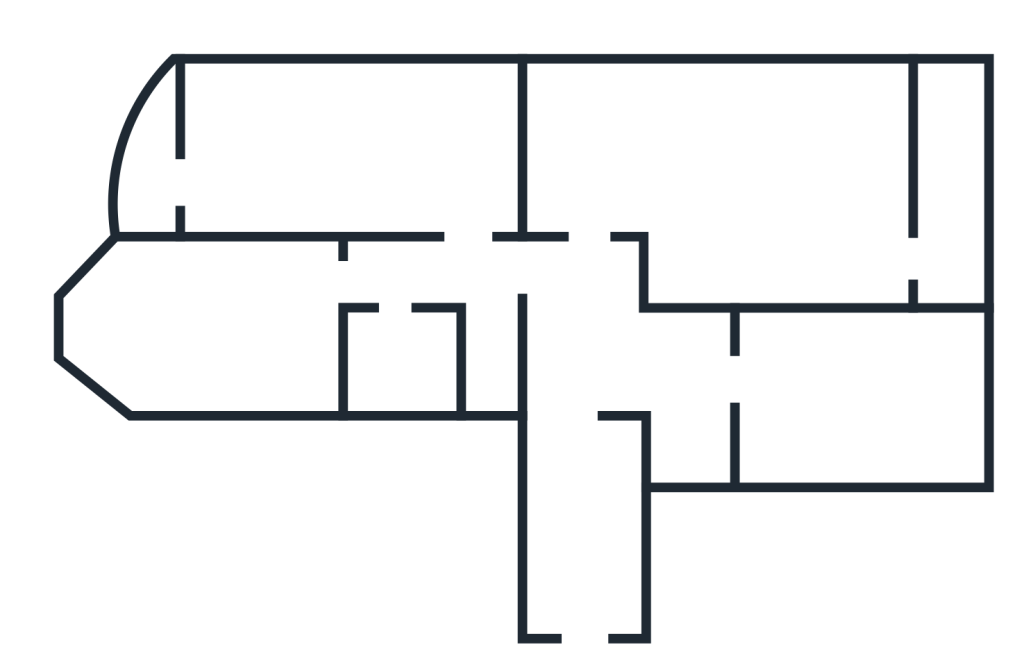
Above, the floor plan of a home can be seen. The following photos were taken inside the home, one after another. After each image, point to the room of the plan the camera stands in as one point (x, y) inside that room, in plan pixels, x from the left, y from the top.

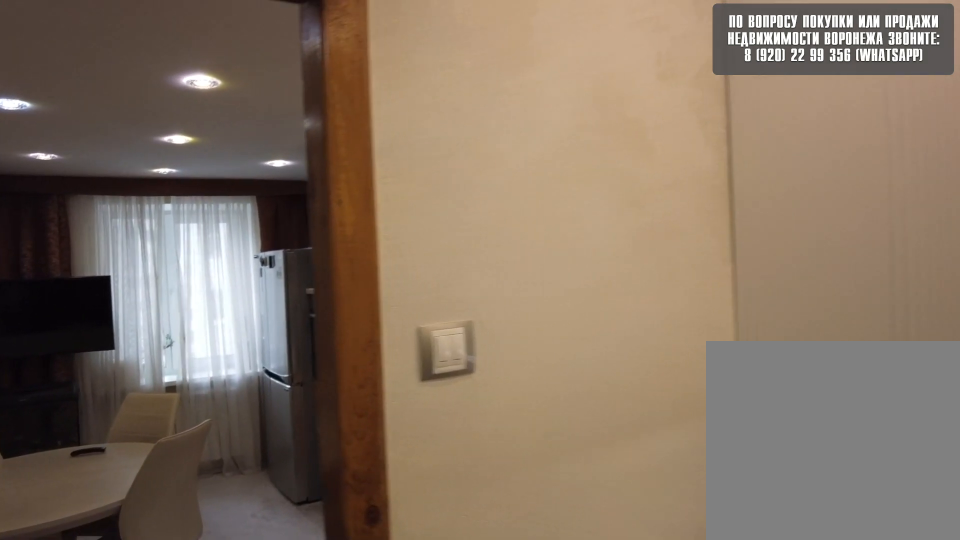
(700, 382)
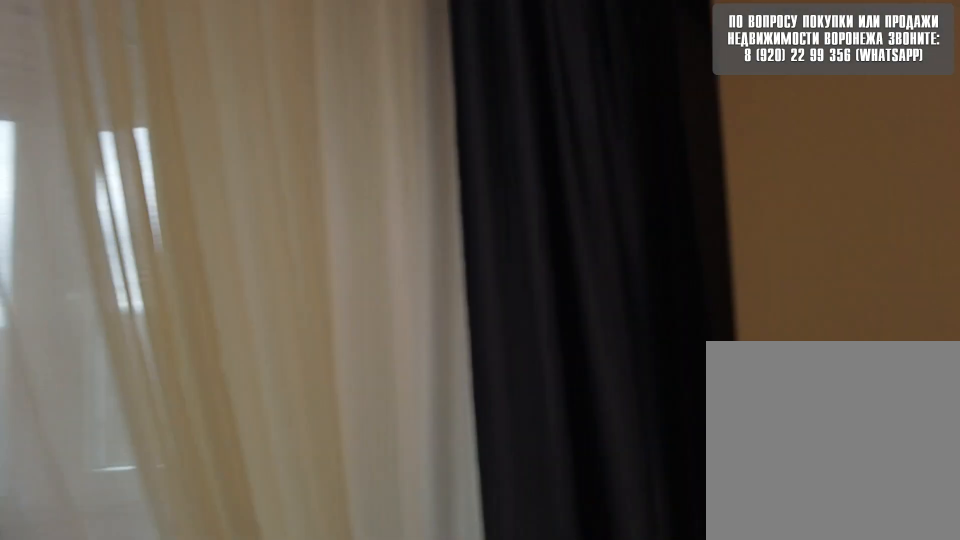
(421, 162)
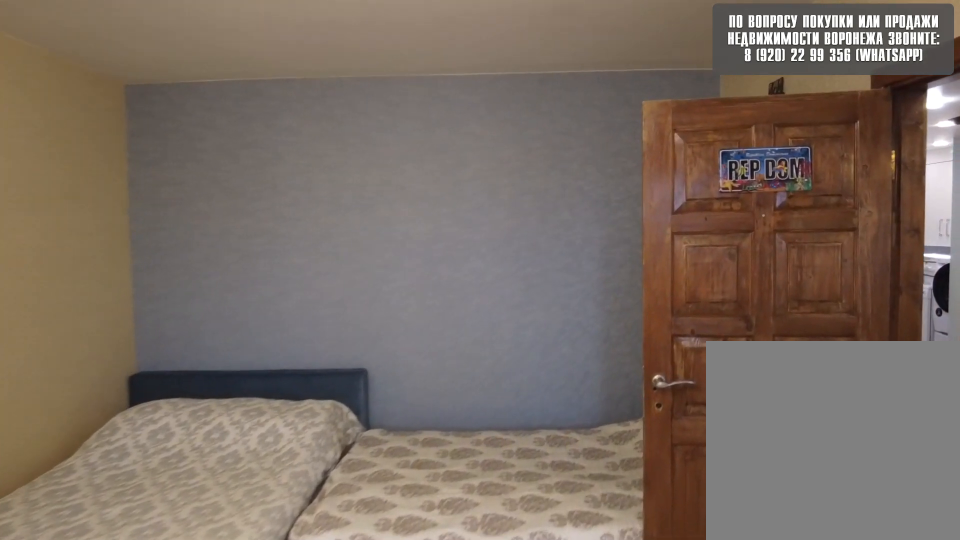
(421, 162)
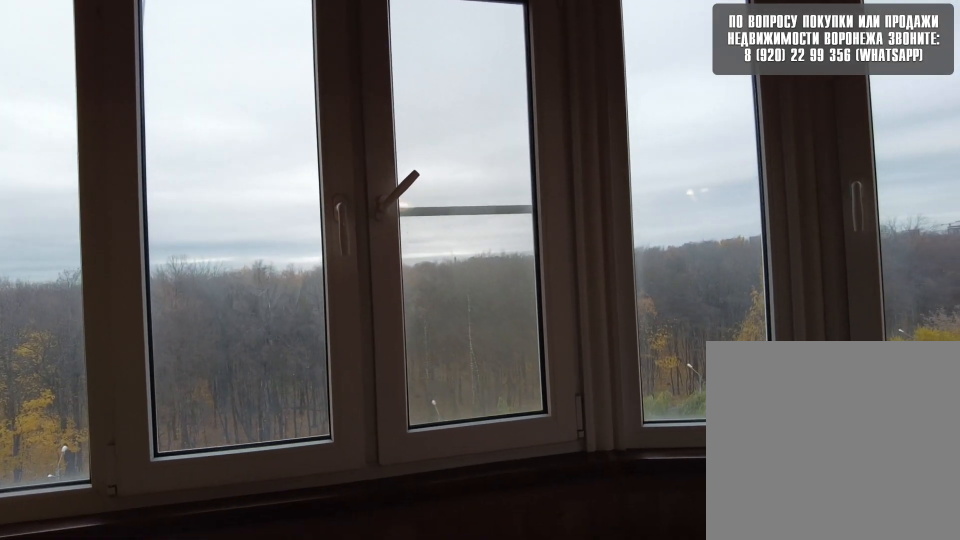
(159, 170)
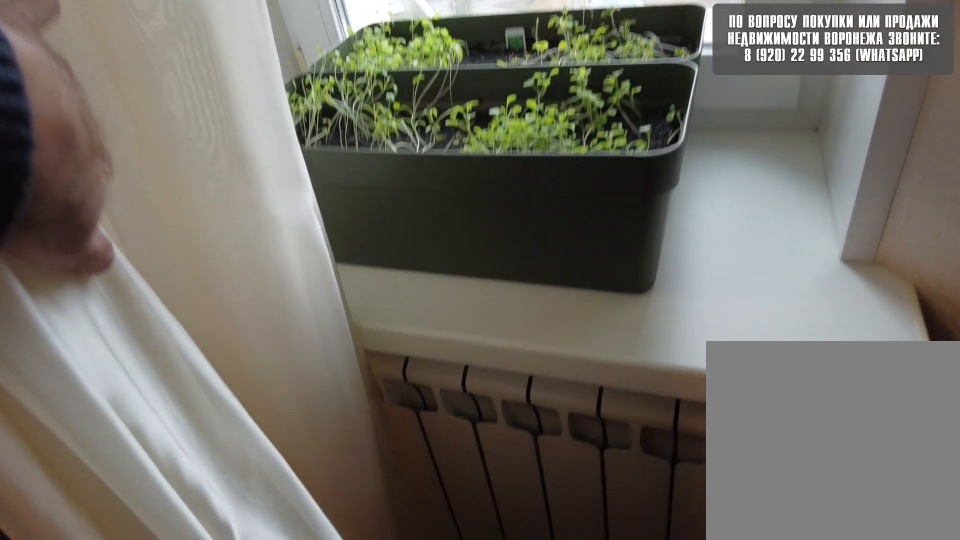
(237, 318)
